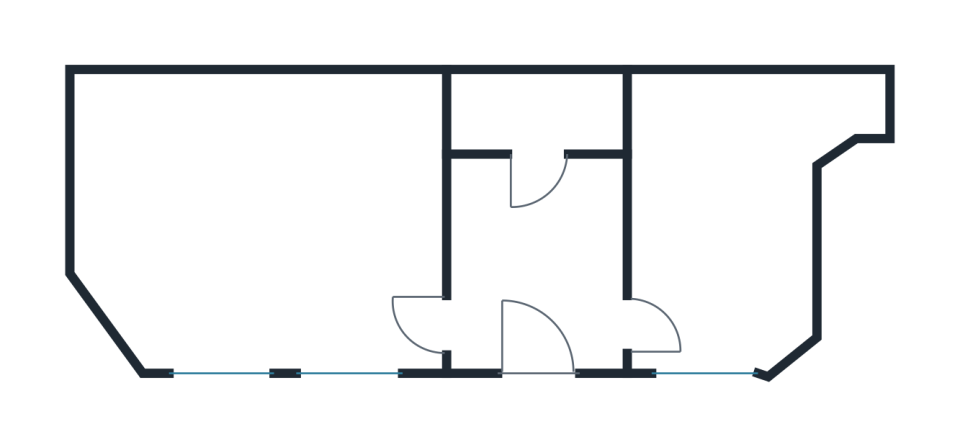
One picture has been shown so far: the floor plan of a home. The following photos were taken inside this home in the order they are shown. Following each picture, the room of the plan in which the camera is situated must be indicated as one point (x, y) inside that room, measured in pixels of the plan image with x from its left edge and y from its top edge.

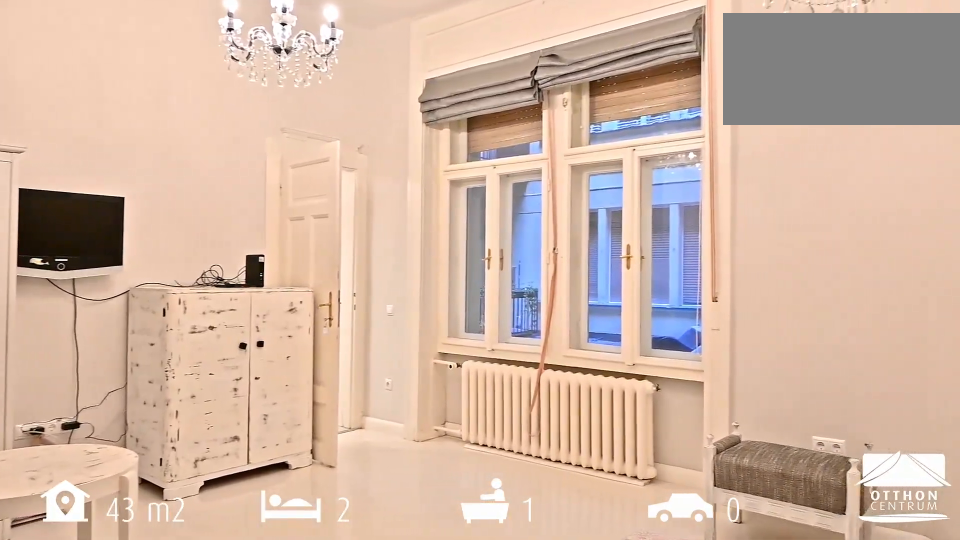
(270, 218)
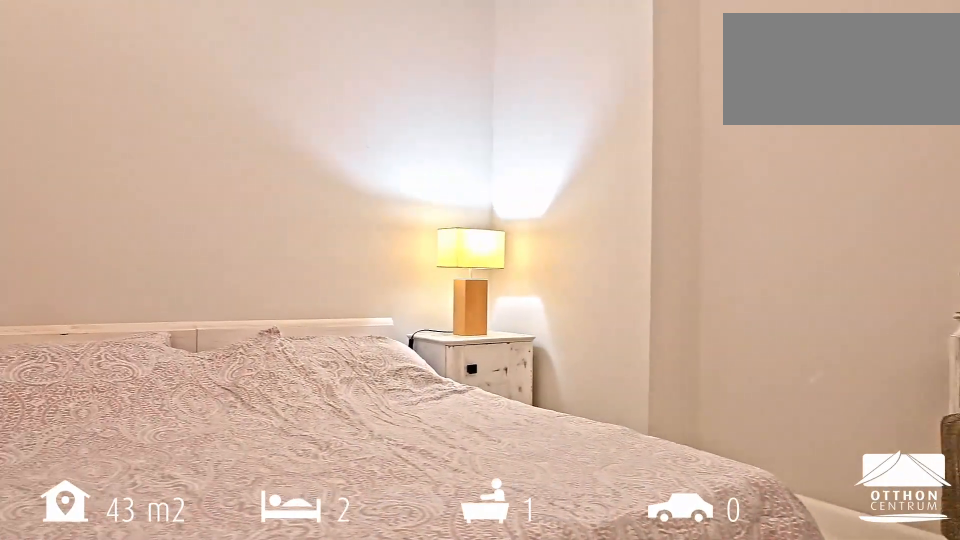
(269, 219)
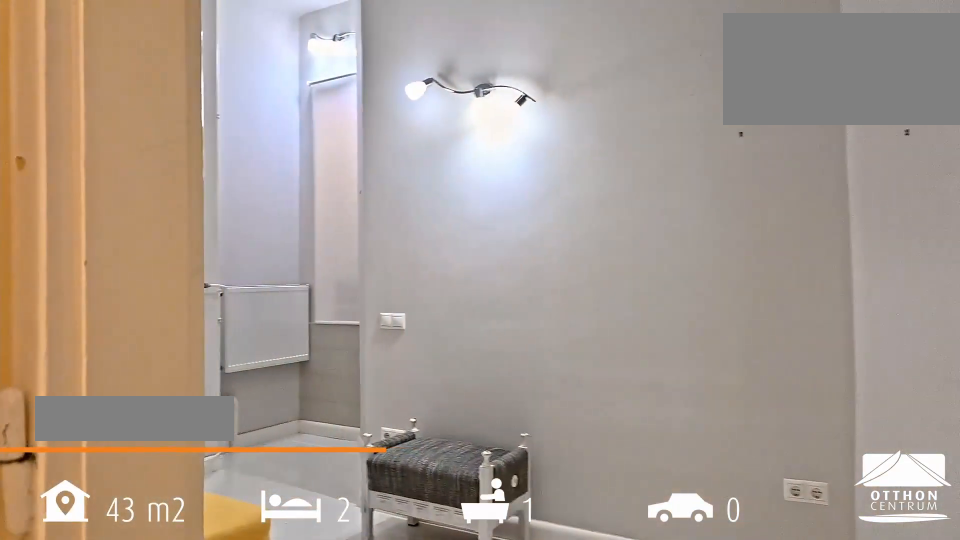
(726, 236)
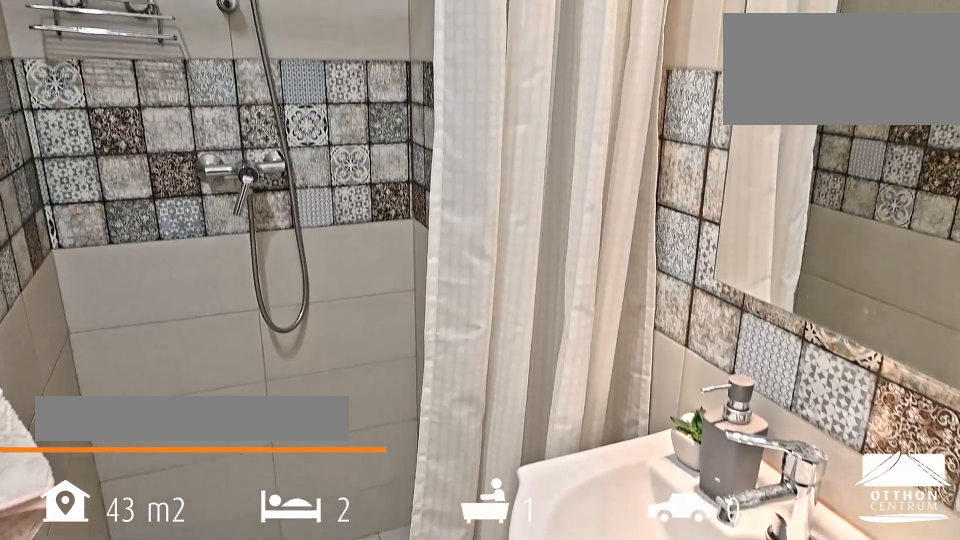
(532, 113)
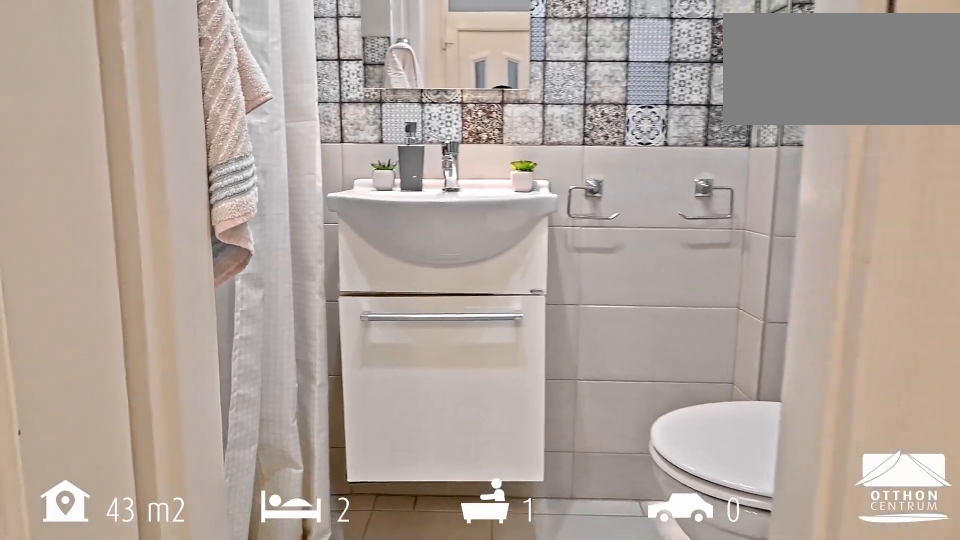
(532, 113)
